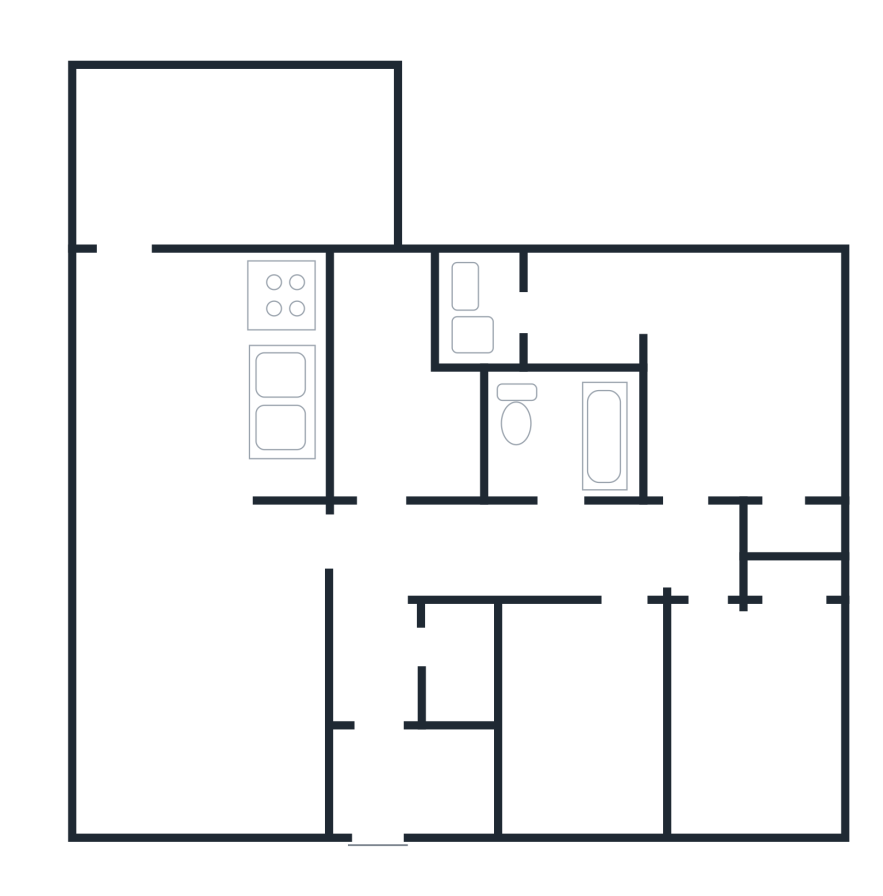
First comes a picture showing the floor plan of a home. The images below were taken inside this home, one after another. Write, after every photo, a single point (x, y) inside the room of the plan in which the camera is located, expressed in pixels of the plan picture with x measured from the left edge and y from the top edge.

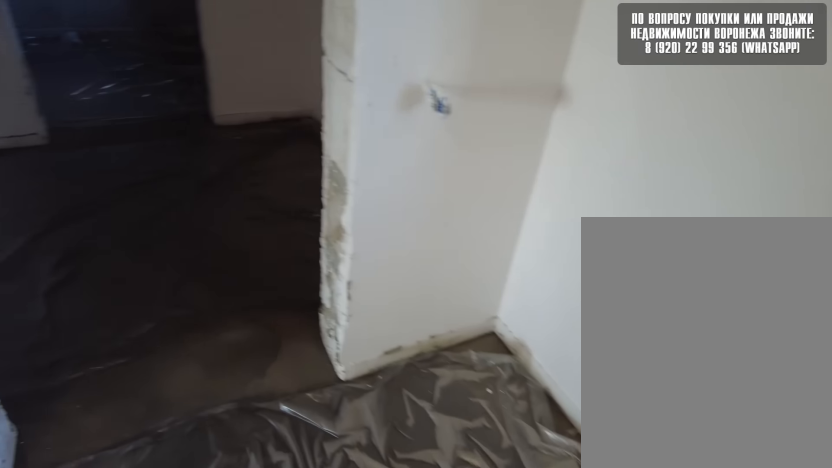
(691, 392)
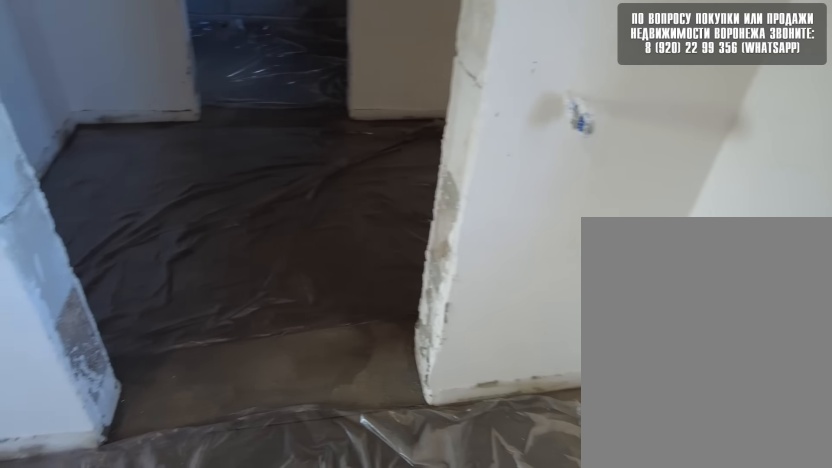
(679, 351)
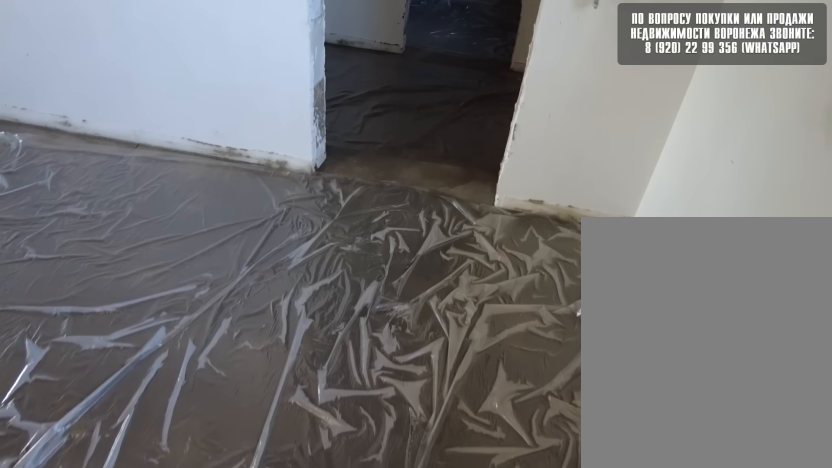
(666, 329)
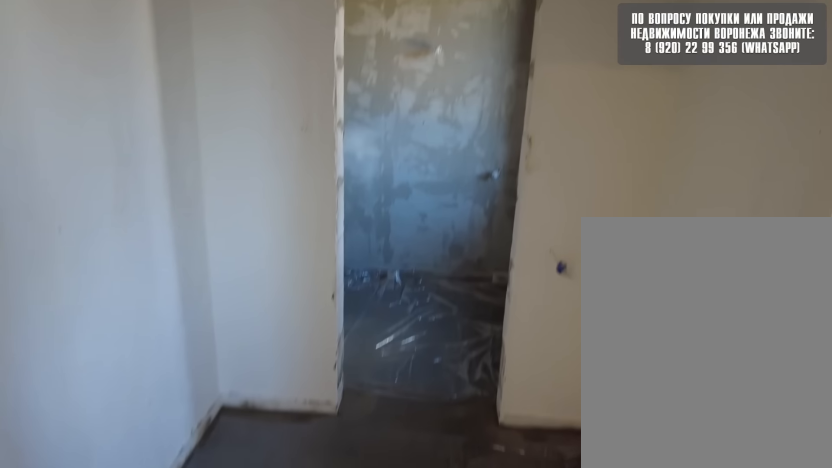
(667, 332)
